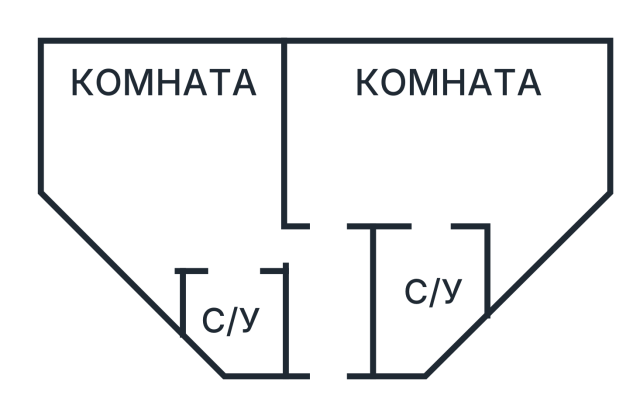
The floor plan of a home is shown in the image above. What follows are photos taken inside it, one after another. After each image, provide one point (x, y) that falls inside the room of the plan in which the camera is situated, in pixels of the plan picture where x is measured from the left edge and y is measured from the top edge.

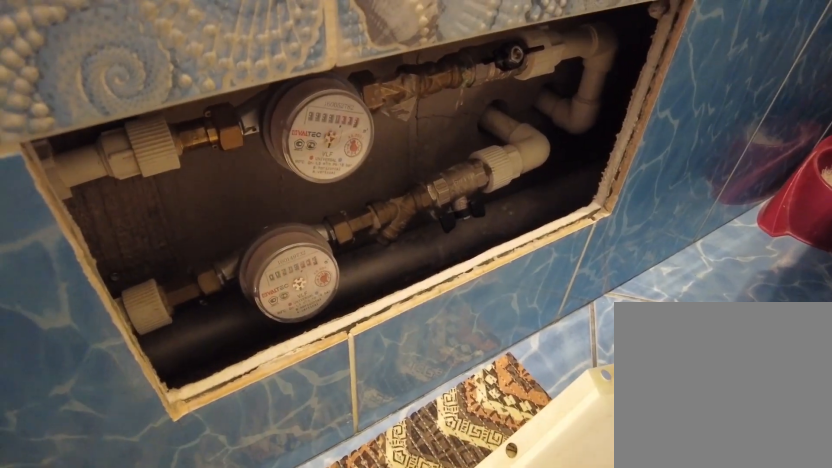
(247, 306)
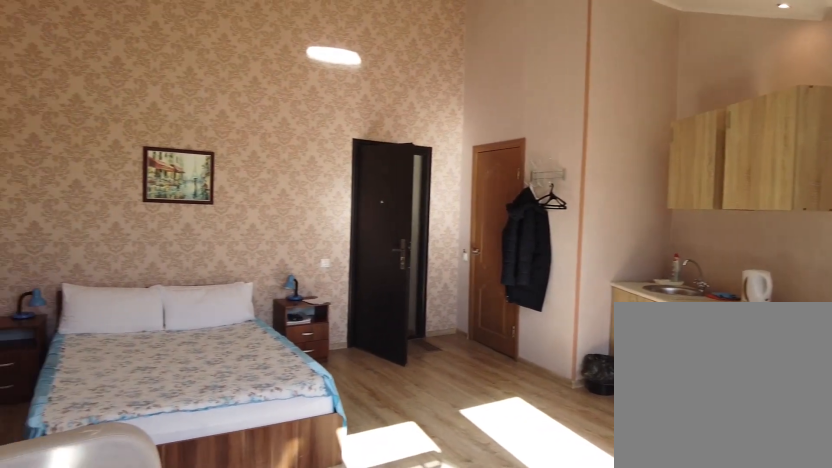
(237, 105)
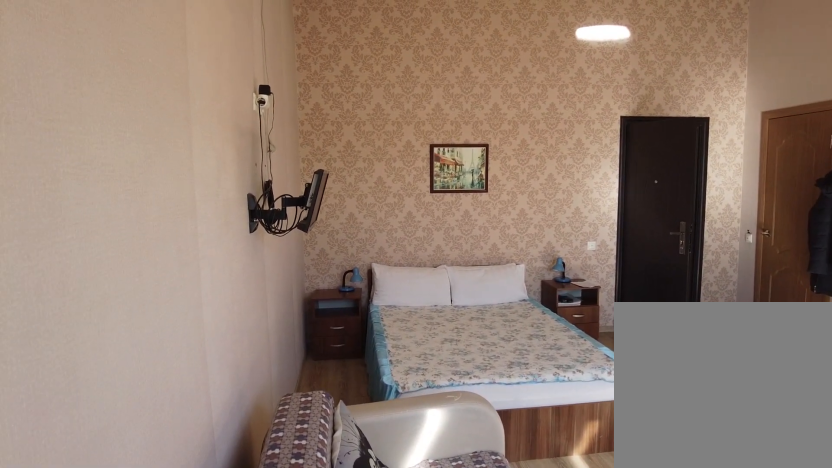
(237, 105)
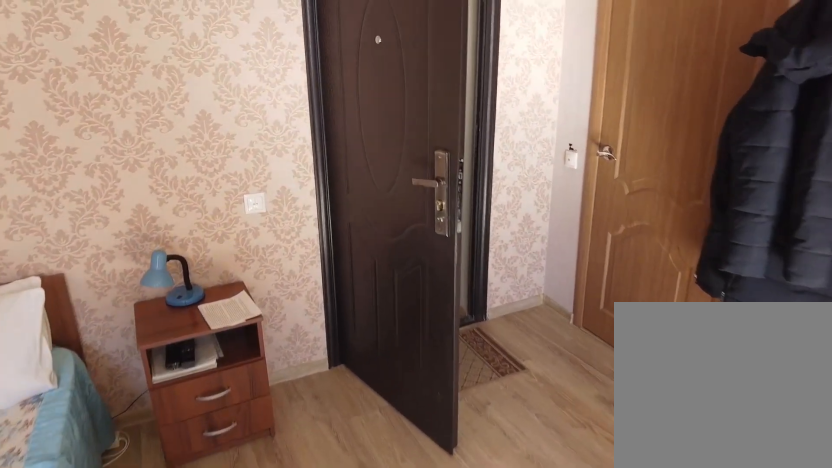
(253, 195)
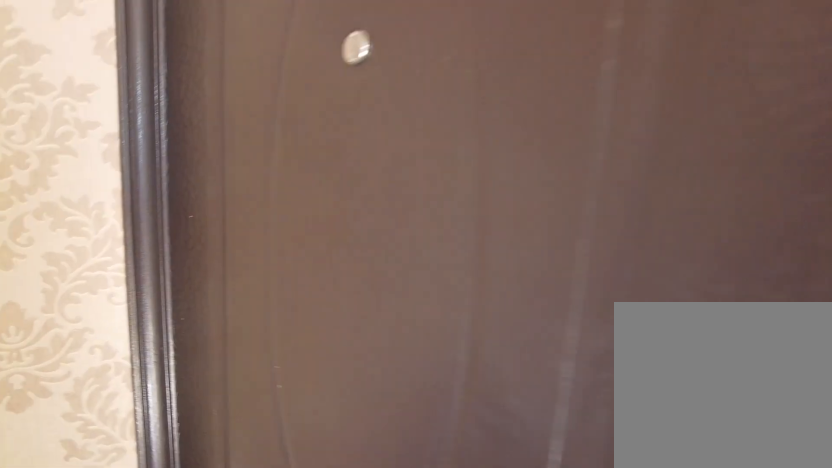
(268, 246)
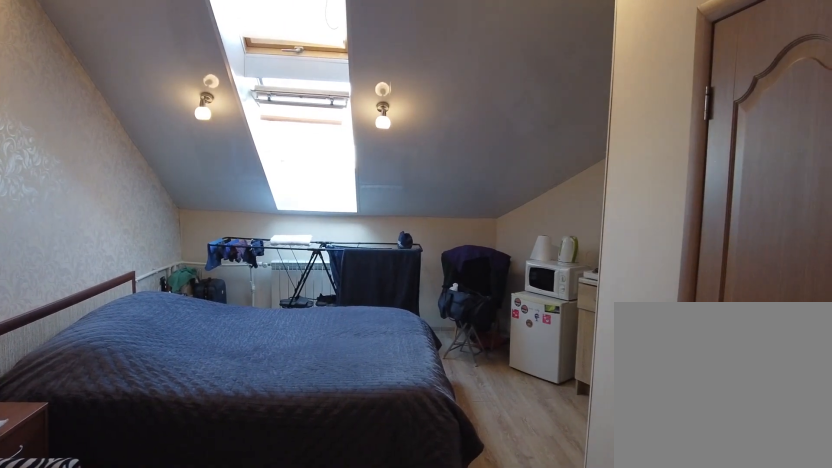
(359, 194)
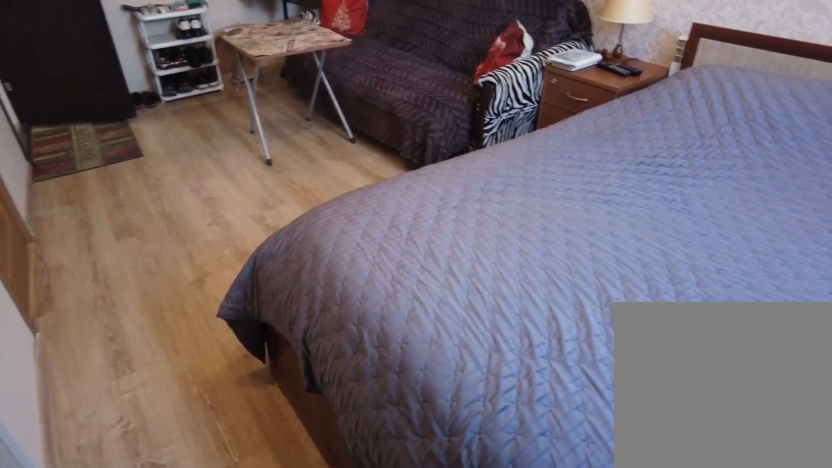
(359, 194)
